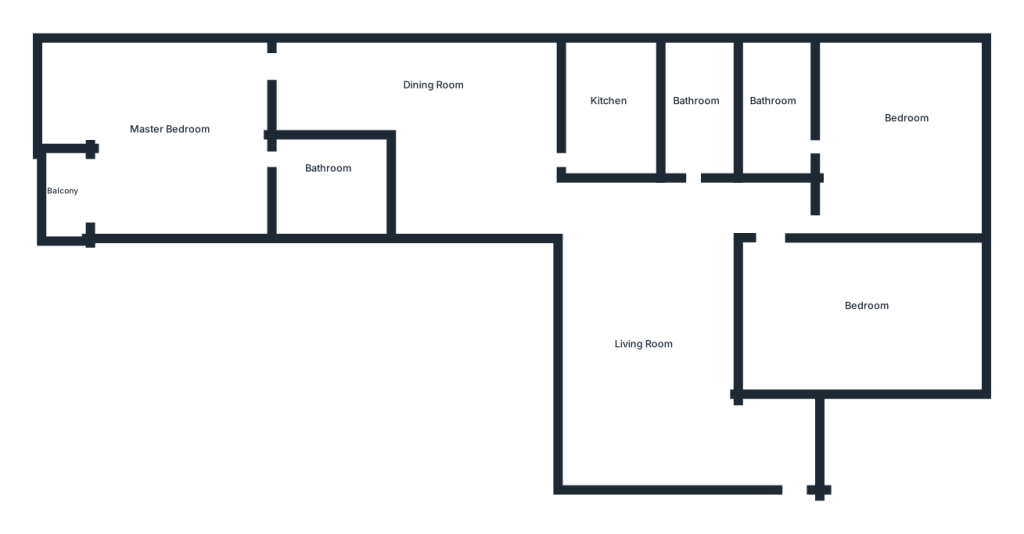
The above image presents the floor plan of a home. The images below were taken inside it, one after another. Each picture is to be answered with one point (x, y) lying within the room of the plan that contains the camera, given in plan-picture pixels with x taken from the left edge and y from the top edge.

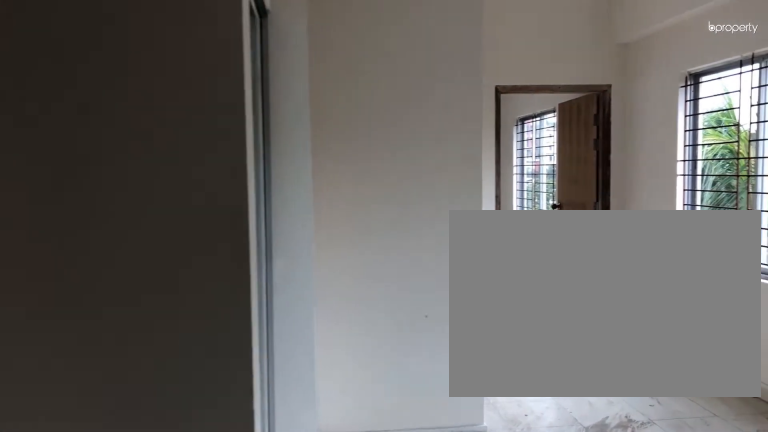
(468, 108)
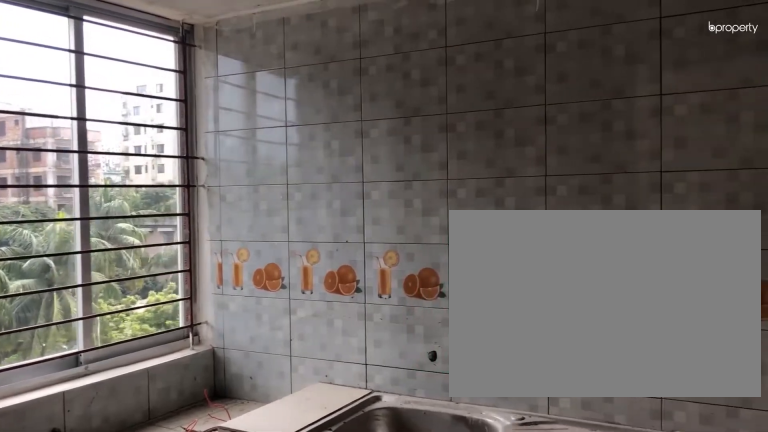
(609, 114)
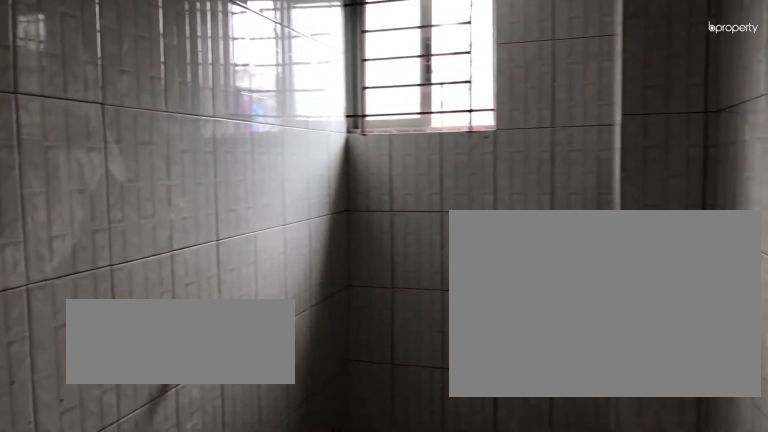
(708, 109)
